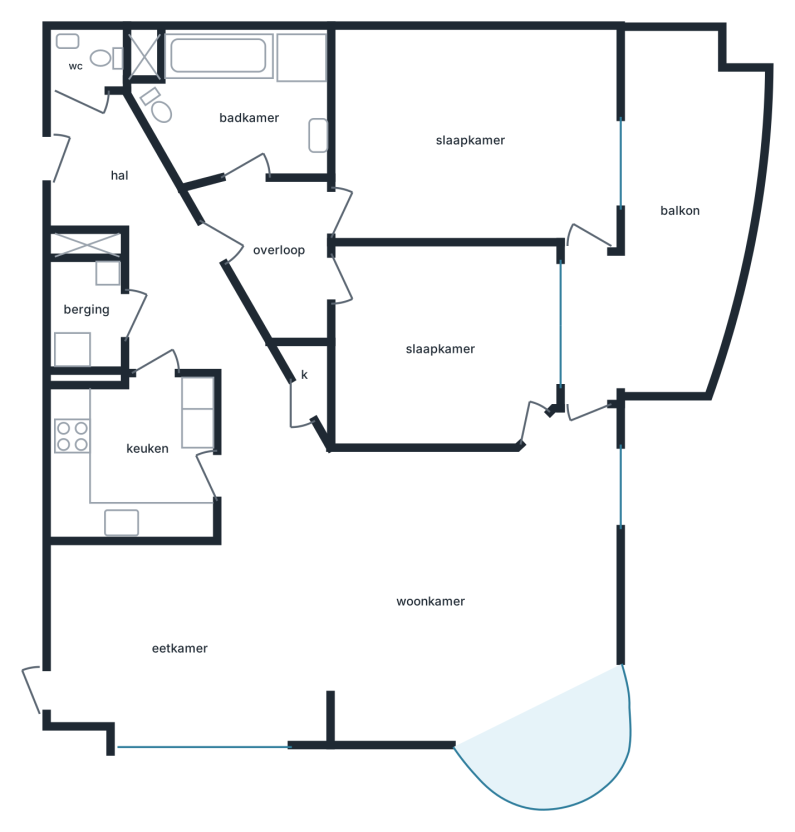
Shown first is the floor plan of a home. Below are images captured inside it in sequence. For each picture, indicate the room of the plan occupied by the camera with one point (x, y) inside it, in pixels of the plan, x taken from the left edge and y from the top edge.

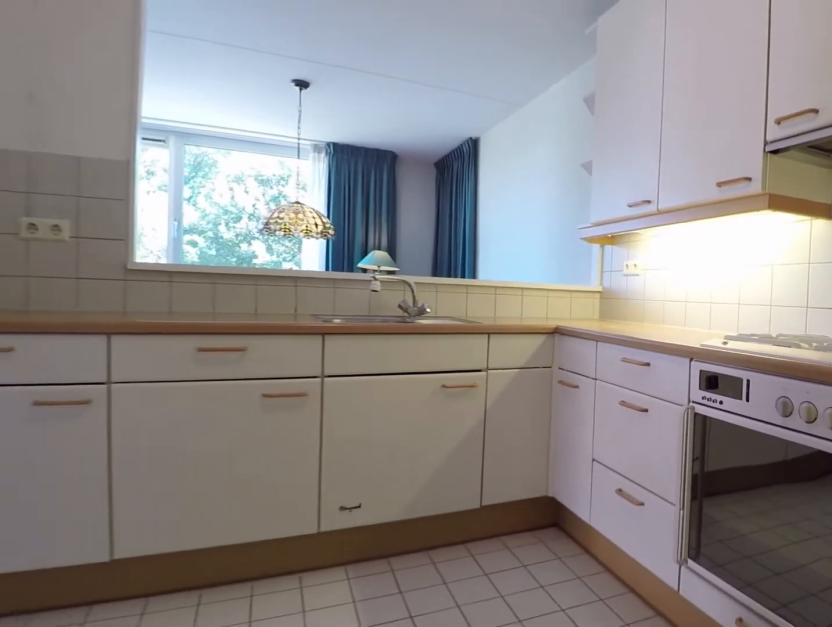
(109, 493)
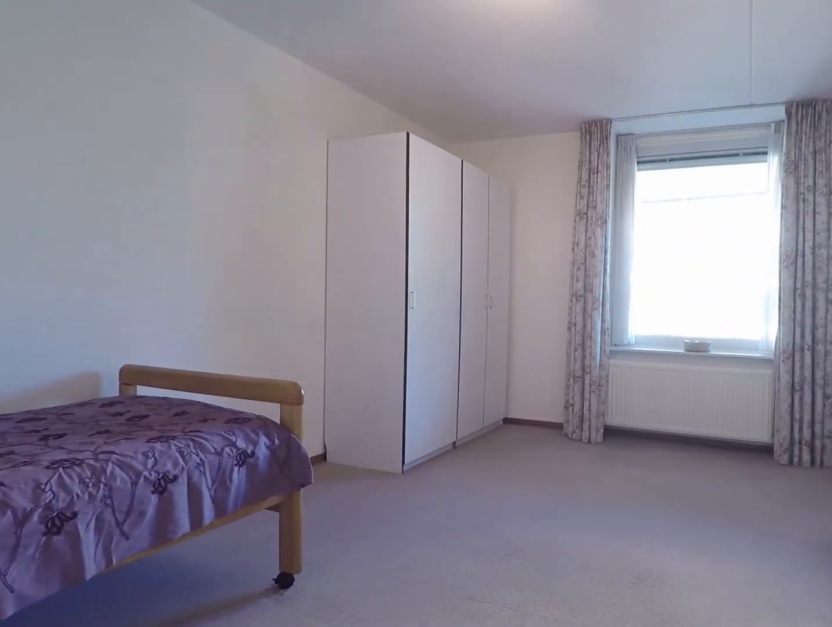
(474, 137)
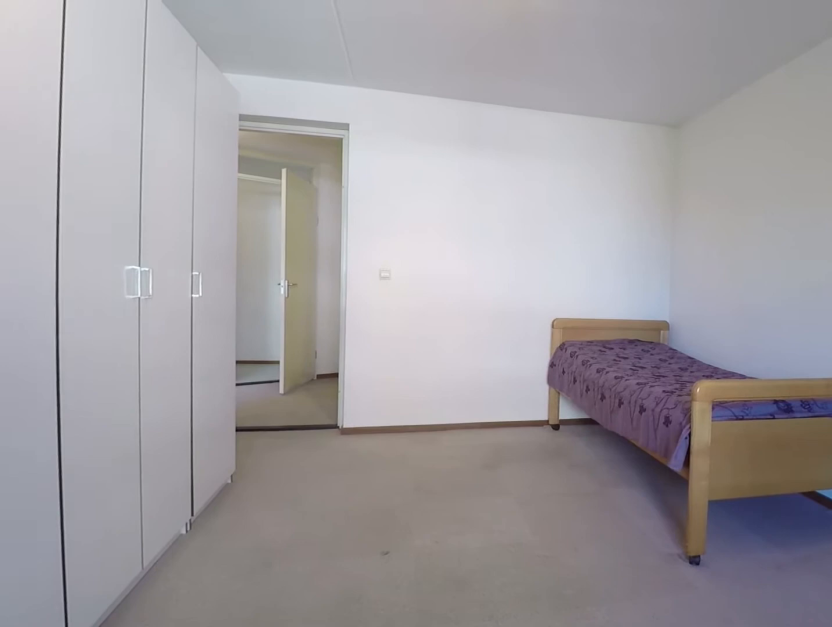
(474, 137)
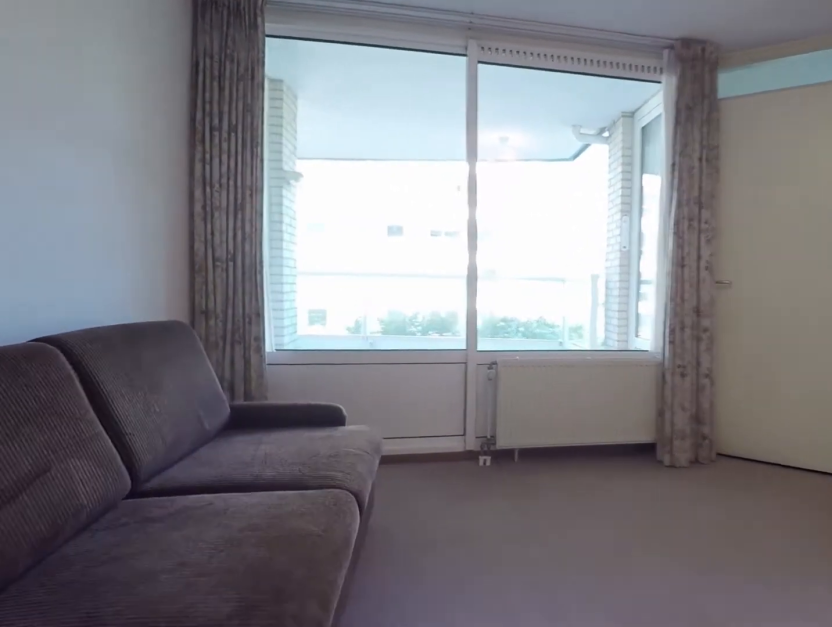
(442, 345)
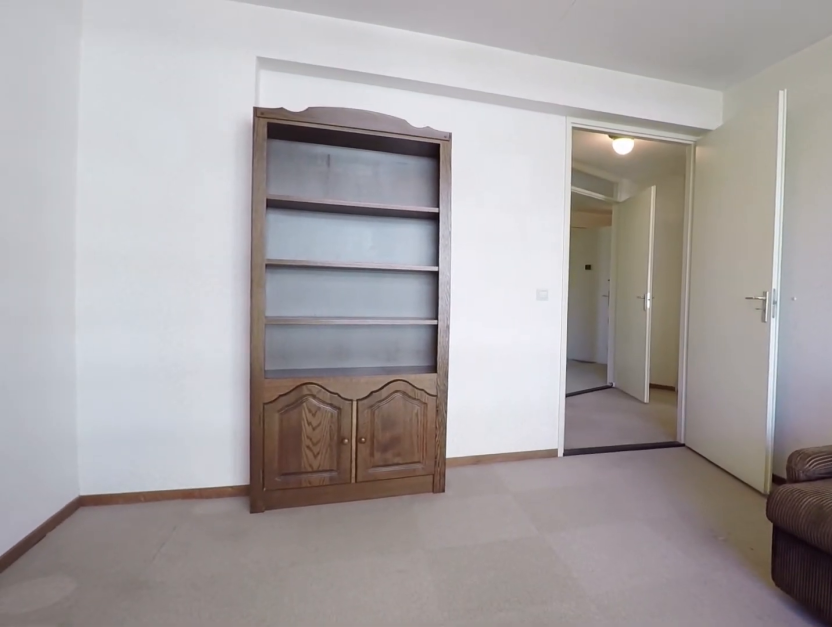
(442, 345)
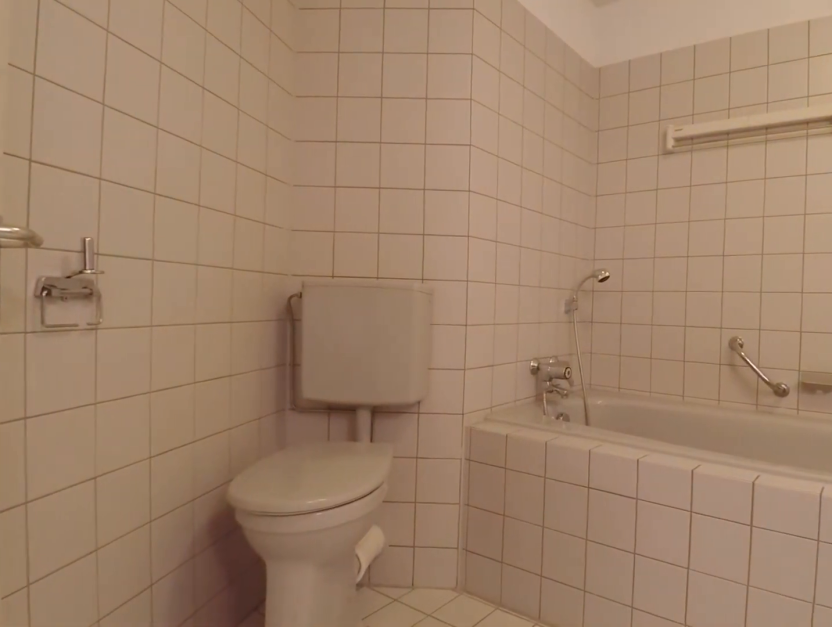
(247, 57)
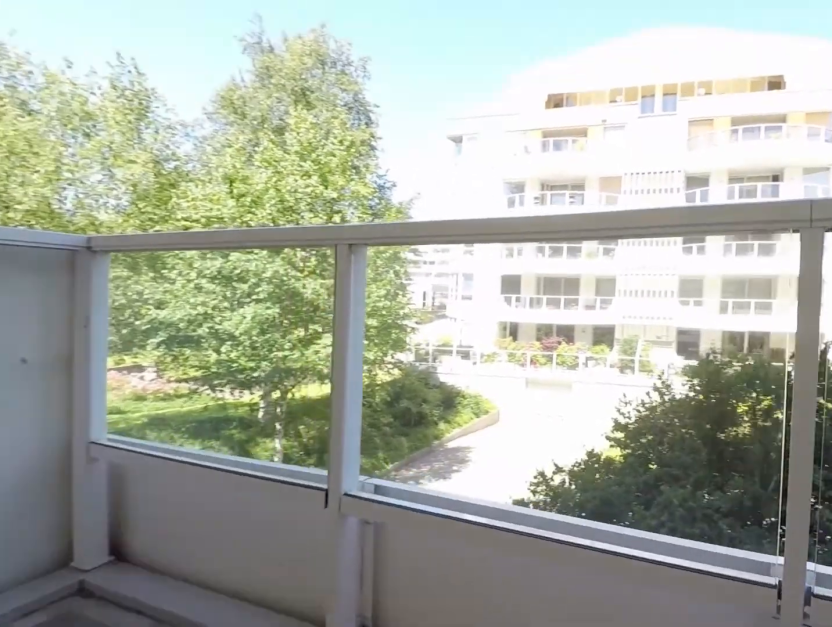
(676, 254)
